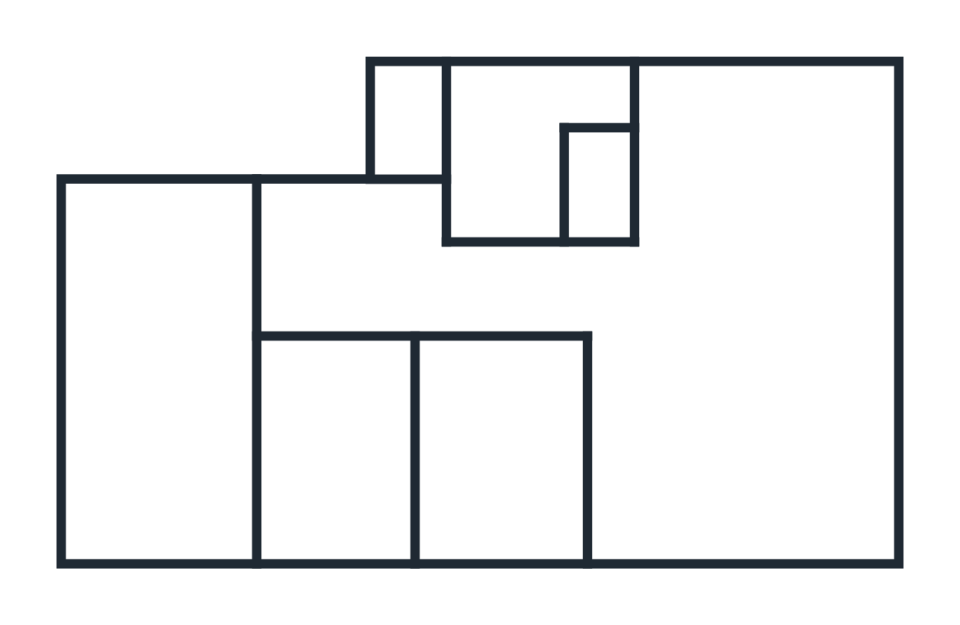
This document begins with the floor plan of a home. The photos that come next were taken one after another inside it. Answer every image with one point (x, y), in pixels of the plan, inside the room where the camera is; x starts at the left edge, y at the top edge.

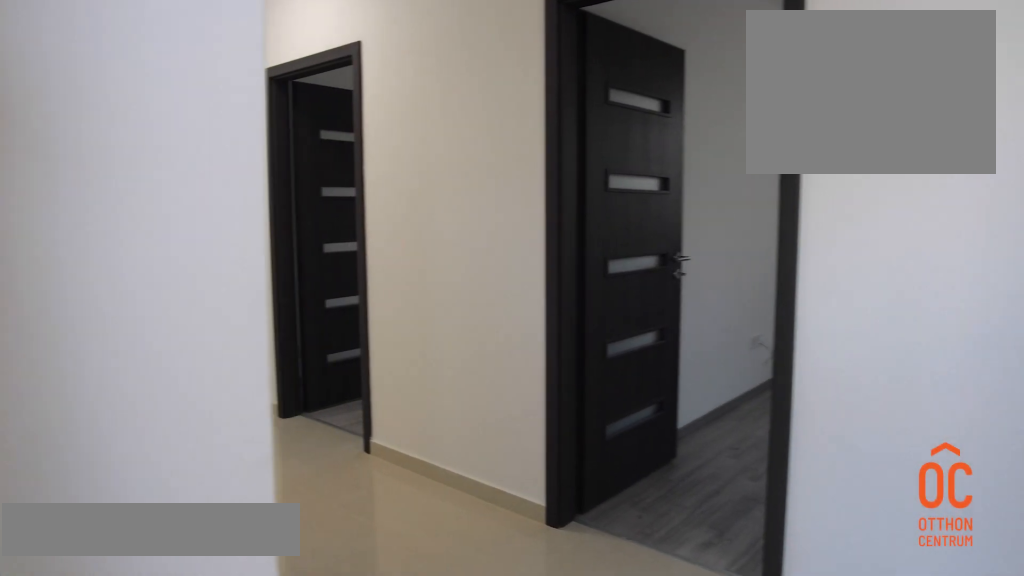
(358, 275)
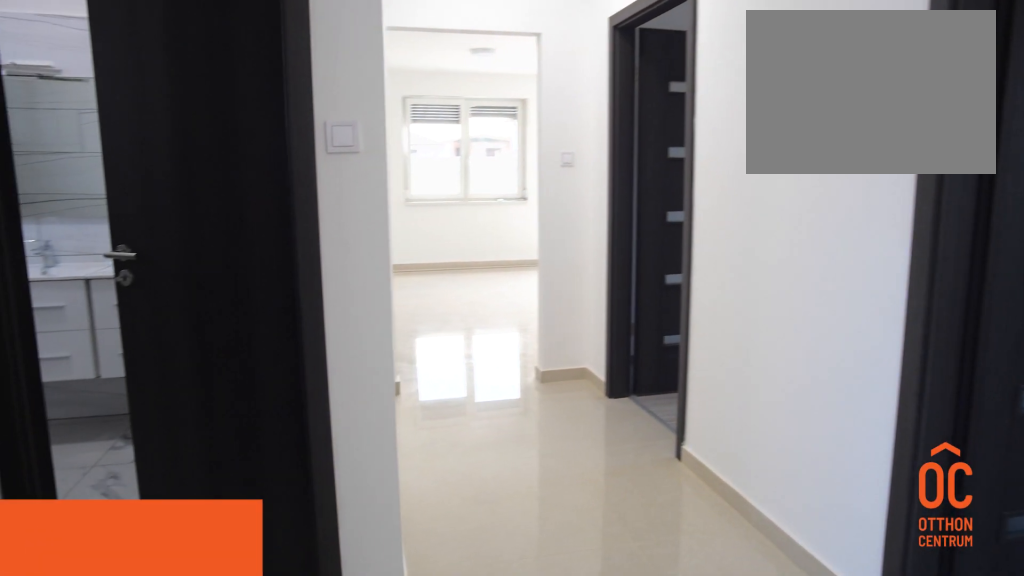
(358, 276)
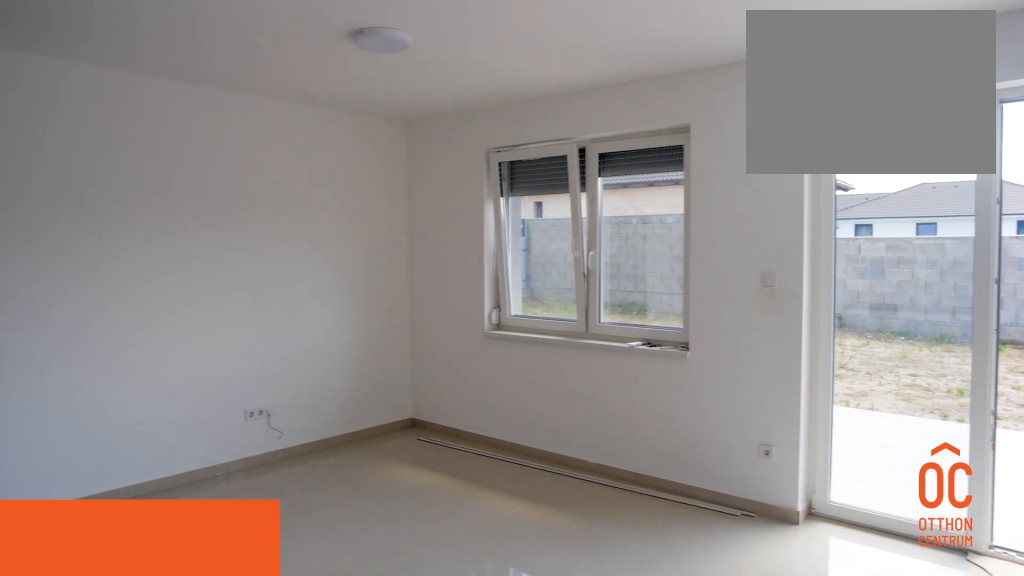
(763, 421)
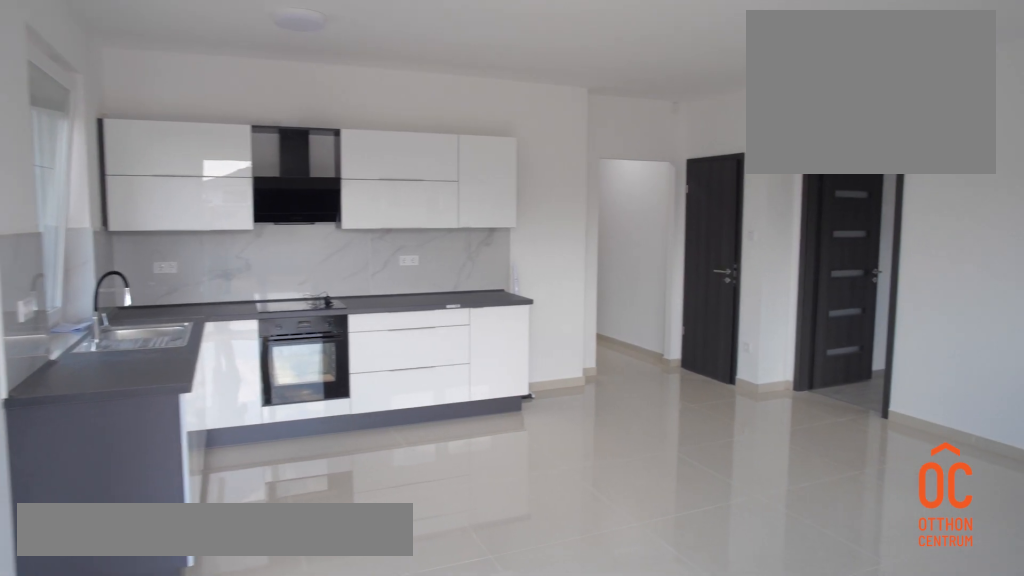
(664, 467)
